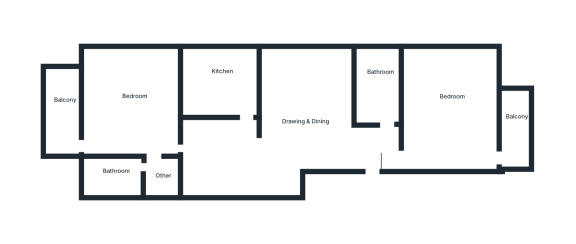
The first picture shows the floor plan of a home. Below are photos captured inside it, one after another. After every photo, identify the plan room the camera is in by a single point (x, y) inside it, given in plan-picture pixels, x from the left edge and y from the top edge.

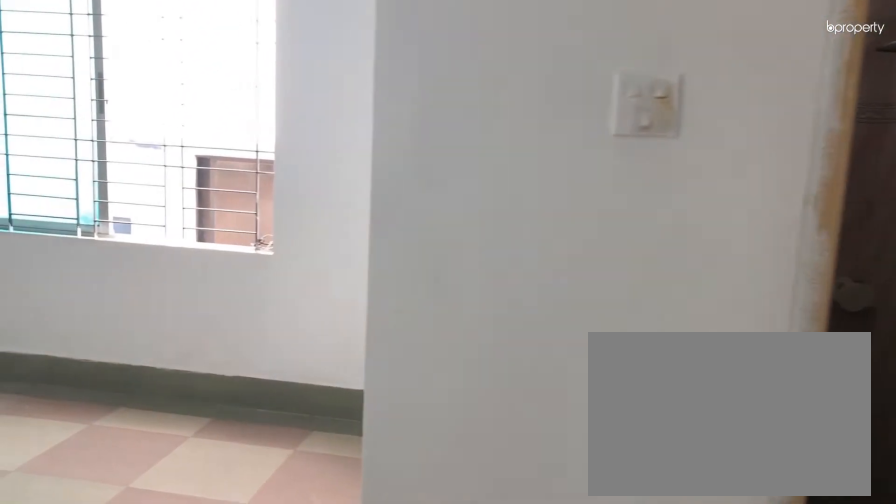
(368, 147)
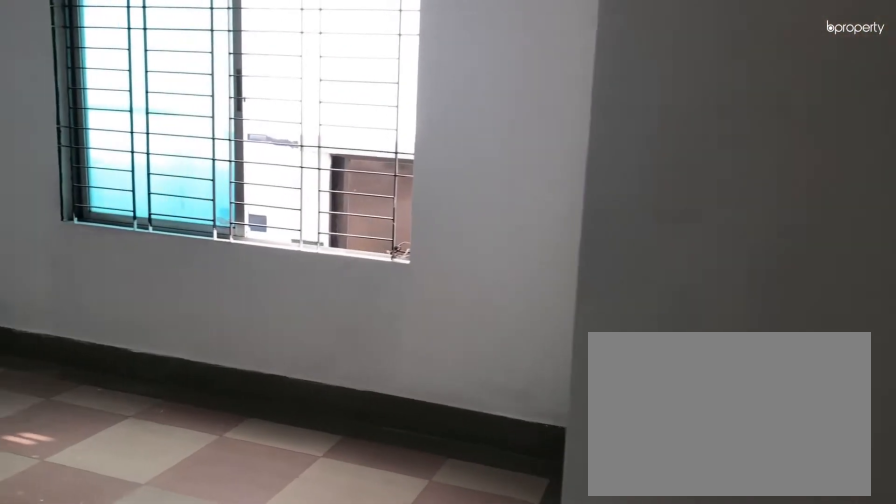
(368, 147)
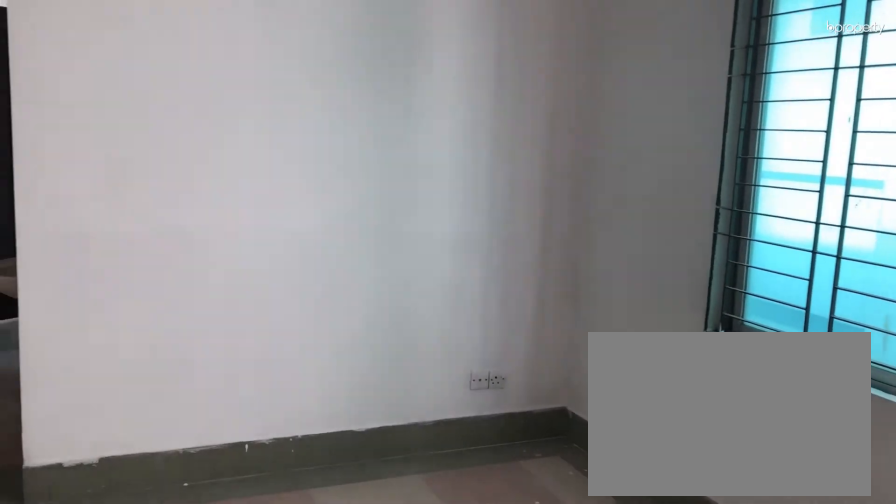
(300, 114)
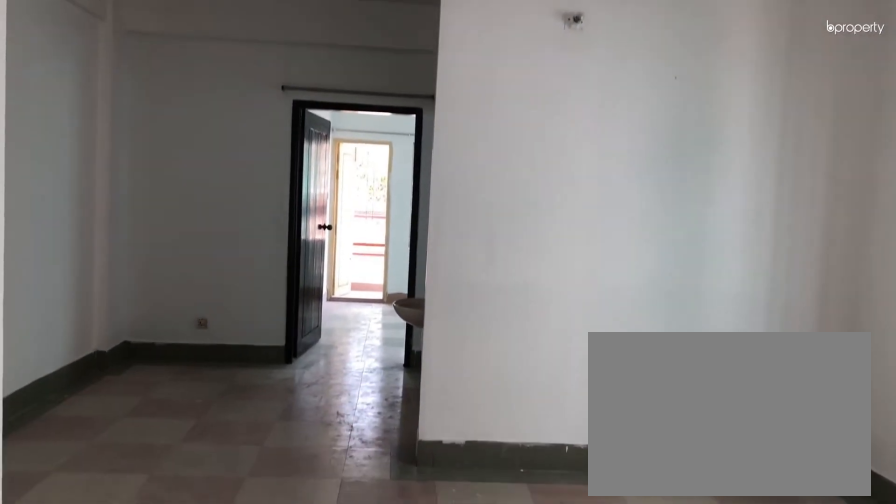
(300, 114)
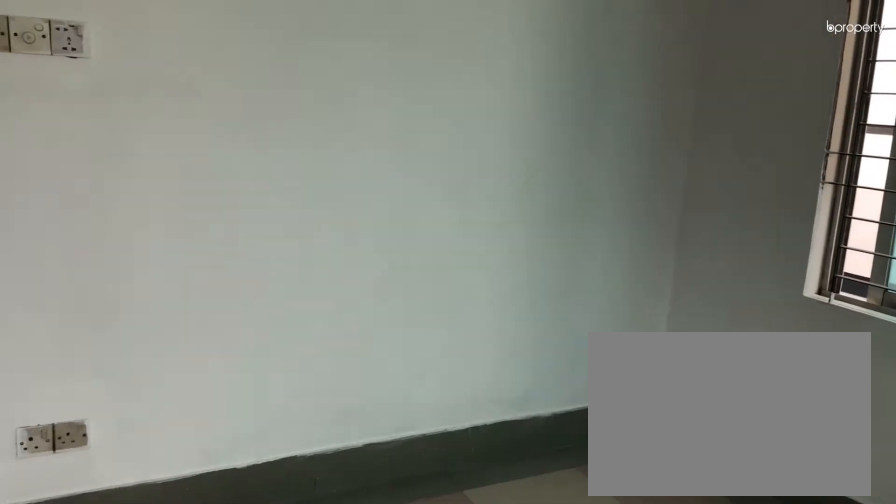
(454, 105)
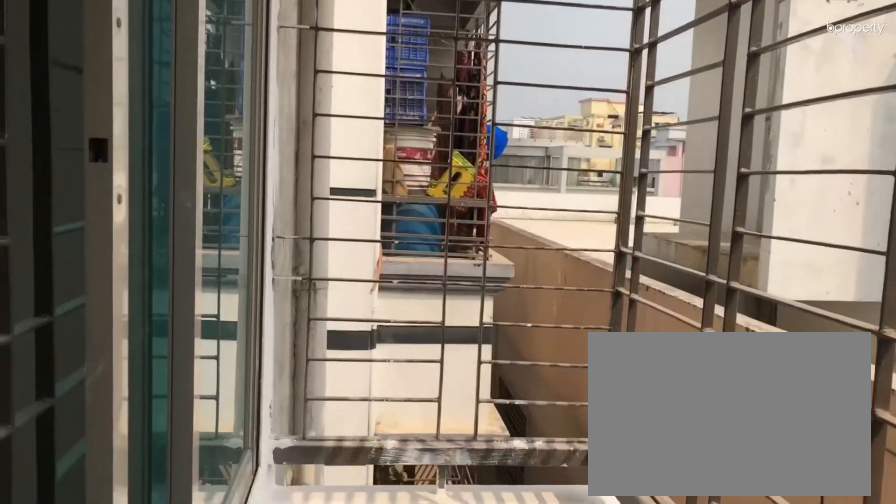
(517, 120)
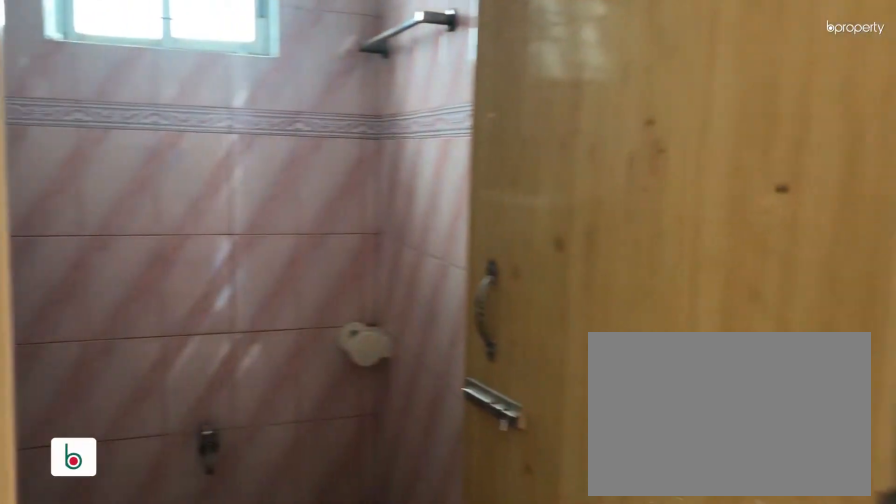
(382, 119)
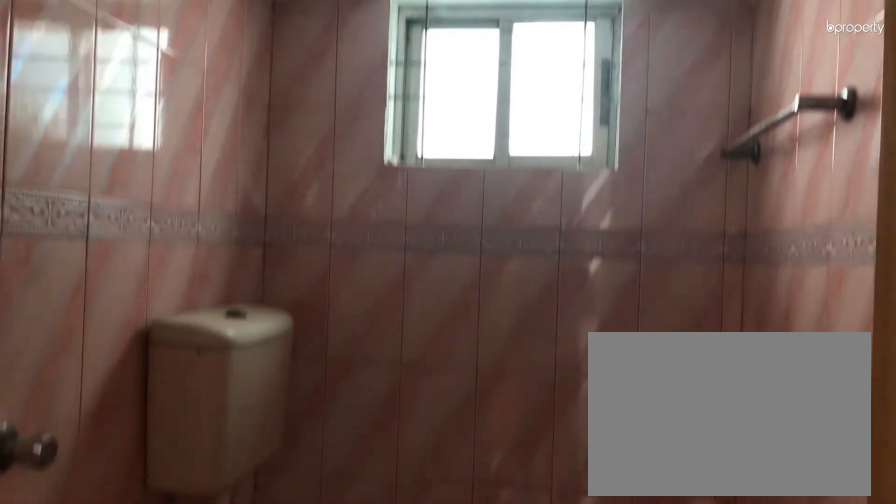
(381, 93)
